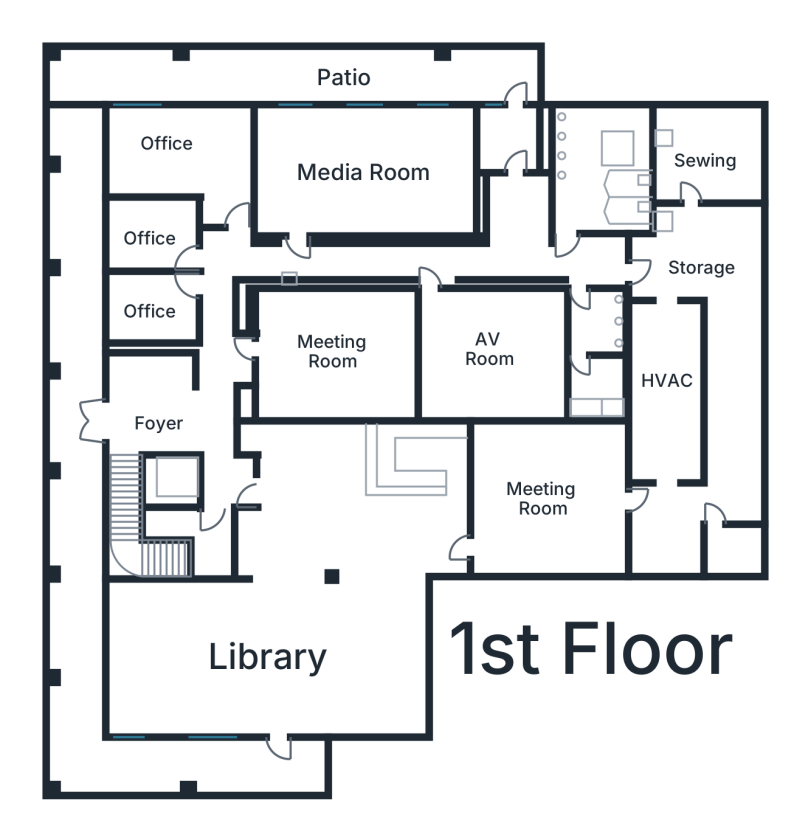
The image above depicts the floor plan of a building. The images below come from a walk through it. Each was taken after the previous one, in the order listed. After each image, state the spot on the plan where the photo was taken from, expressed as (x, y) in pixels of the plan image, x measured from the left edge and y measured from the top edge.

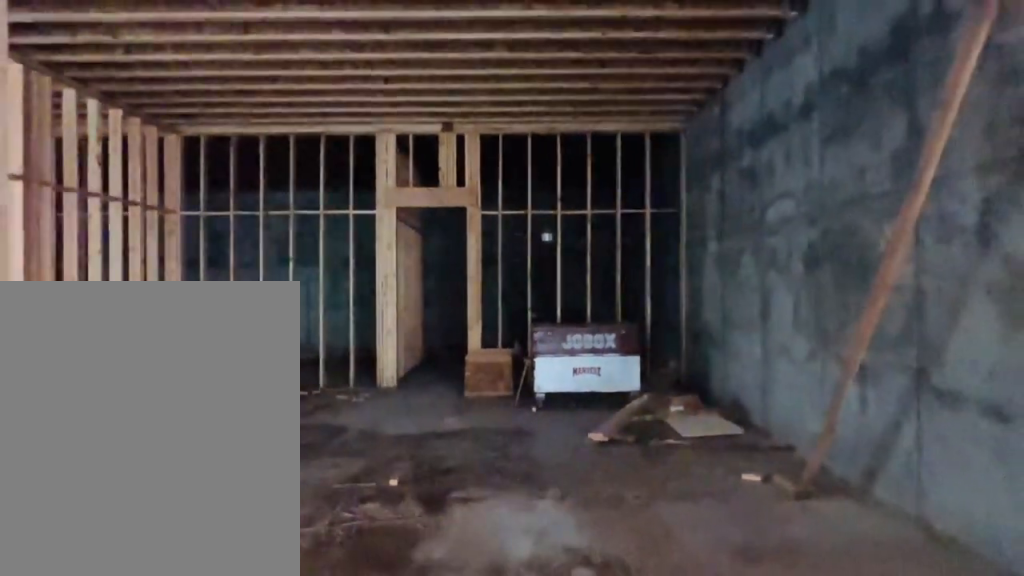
(449, 505)
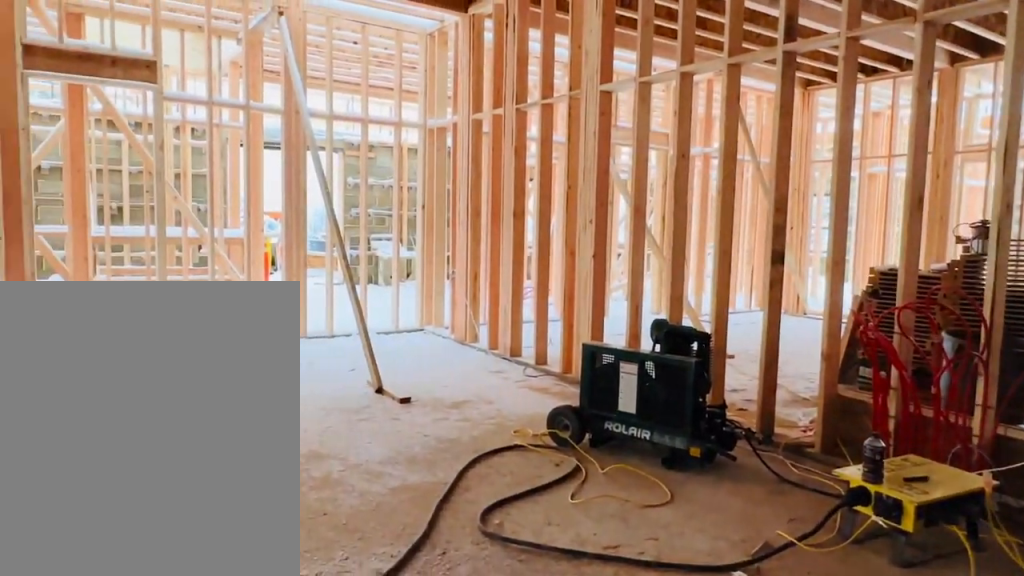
(430, 502)
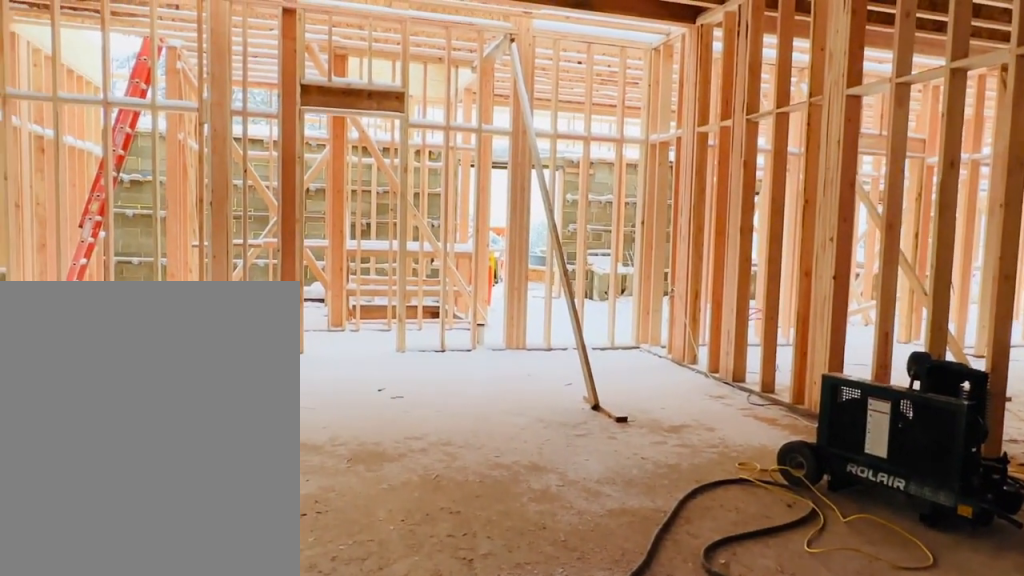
(430, 502)
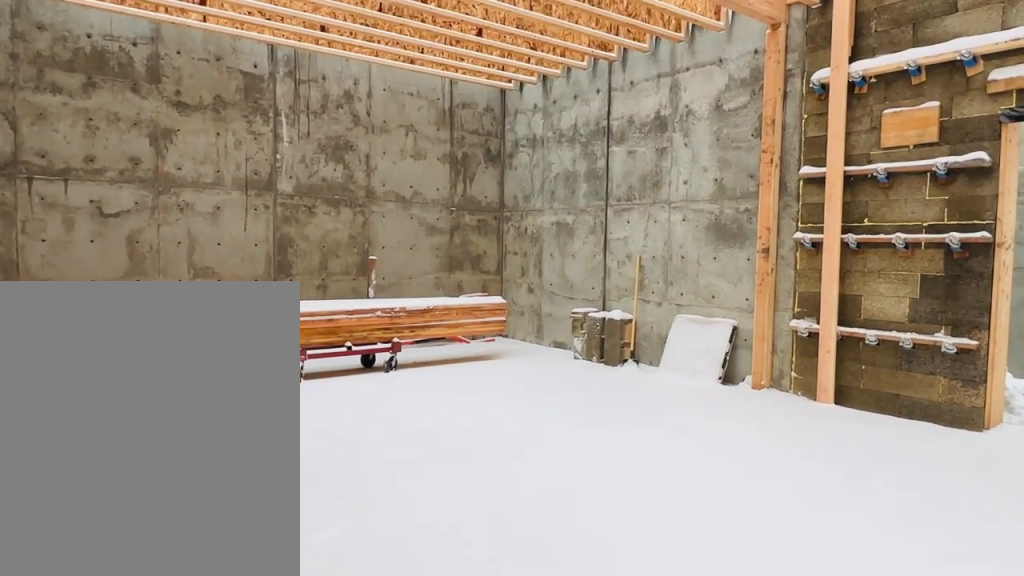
(244, 610)
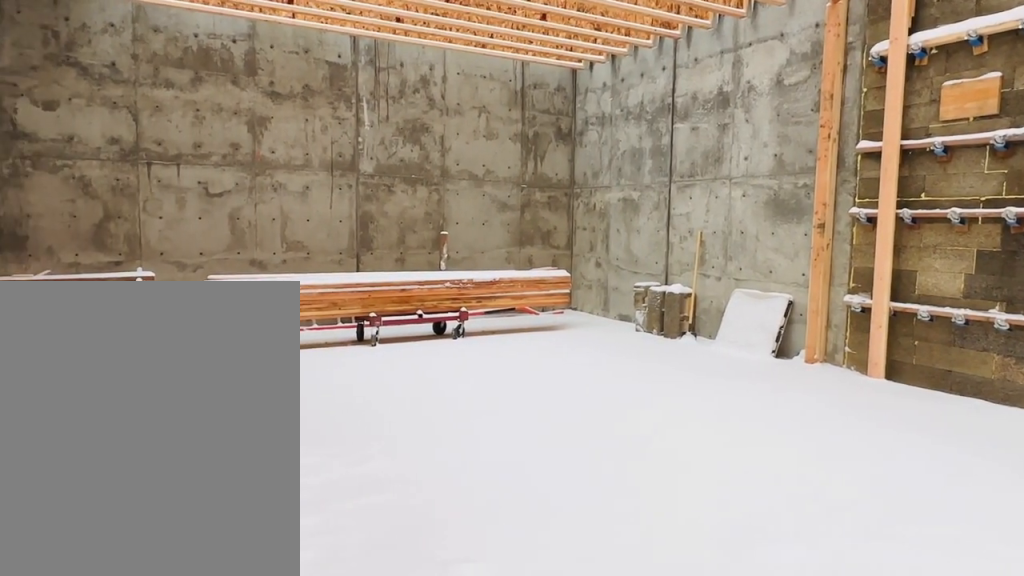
(244, 610)
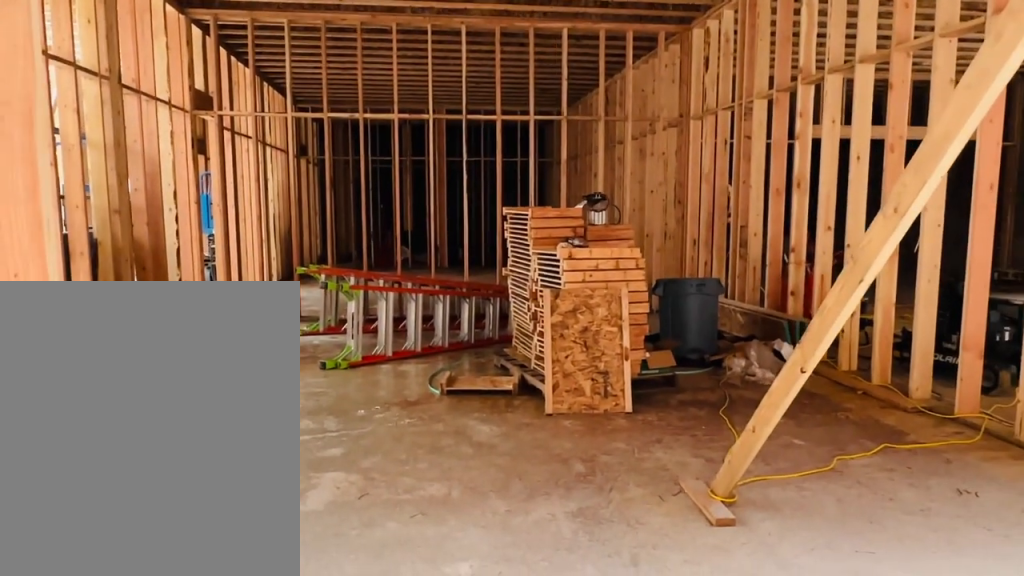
(243, 336)
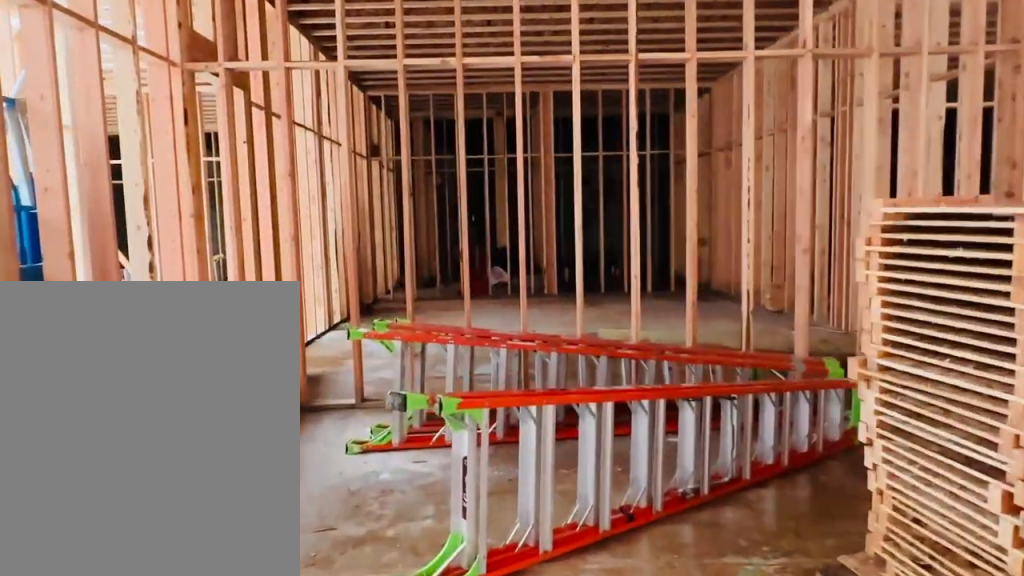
(291, 338)
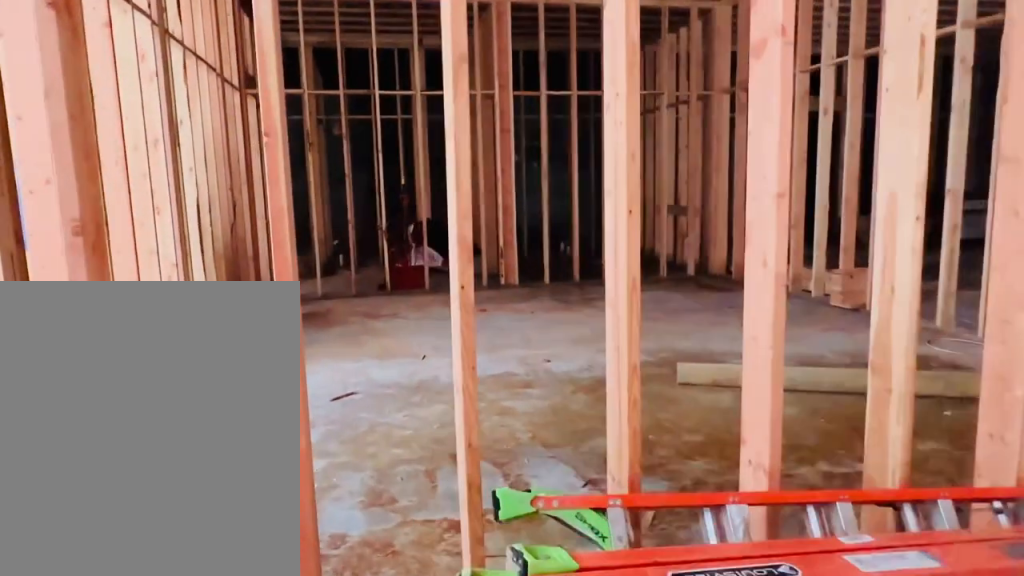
(370, 338)
